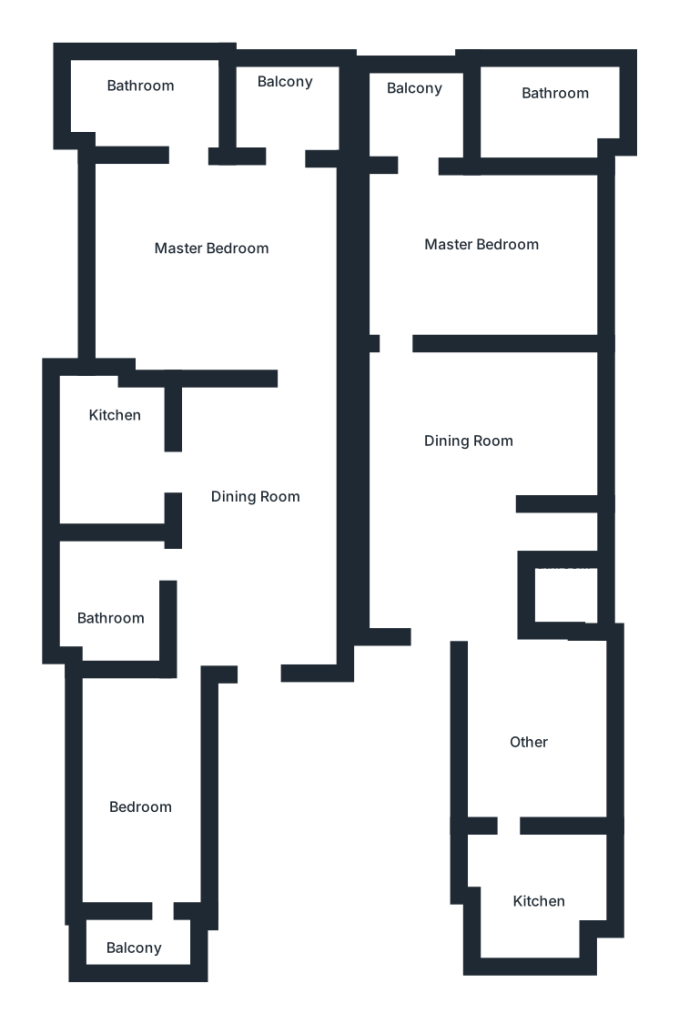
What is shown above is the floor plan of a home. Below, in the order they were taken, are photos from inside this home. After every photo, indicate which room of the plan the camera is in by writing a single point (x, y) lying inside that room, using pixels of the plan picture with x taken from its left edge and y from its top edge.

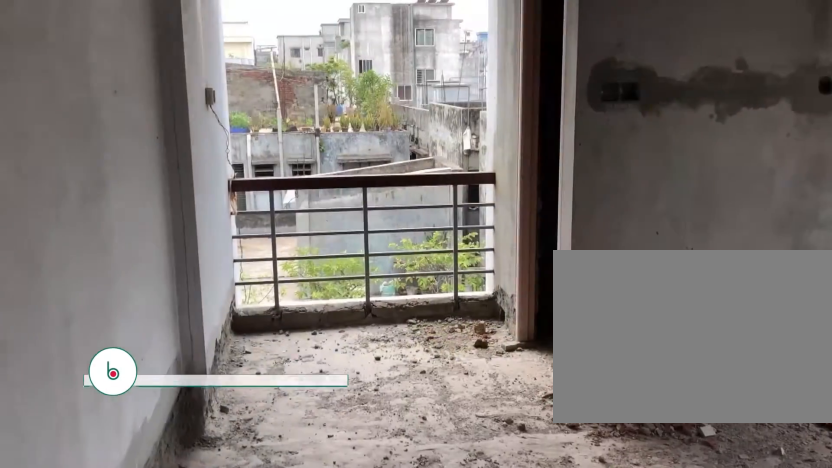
(455, 249)
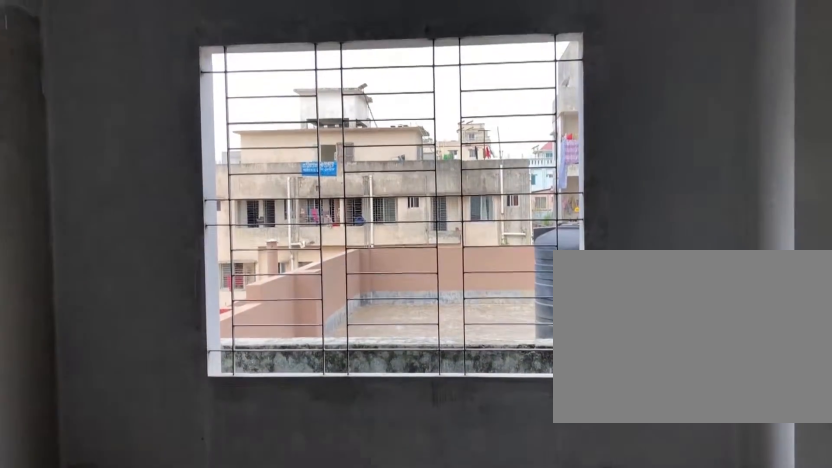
(456, 248)
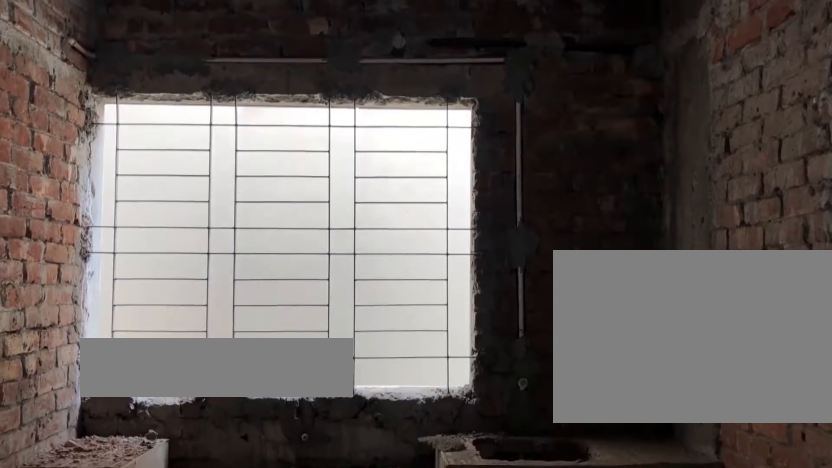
(128, 457)
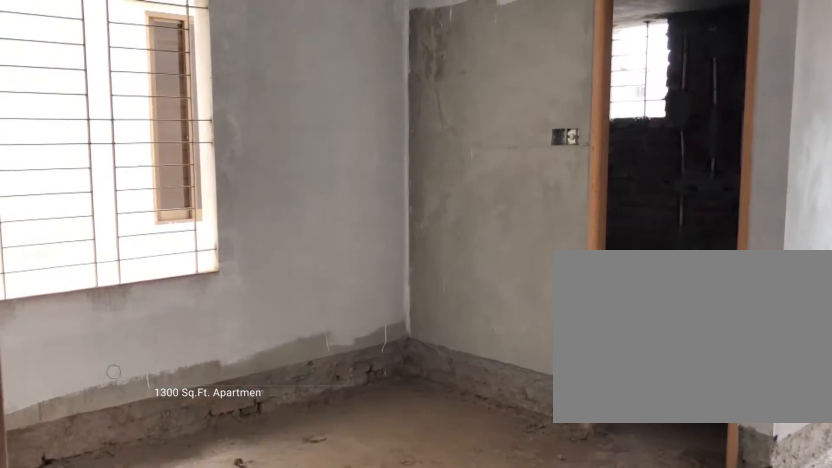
(210, 276)
